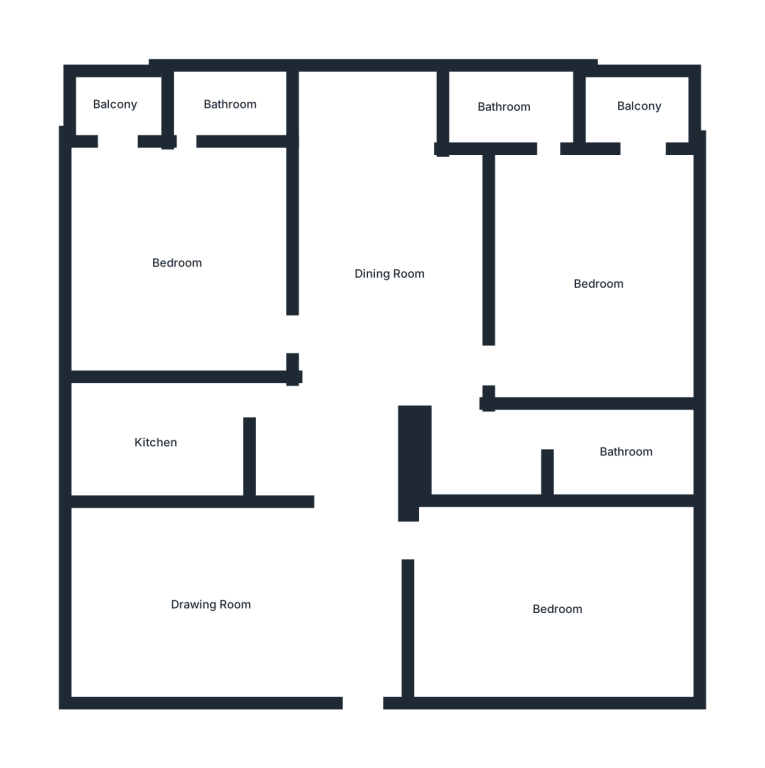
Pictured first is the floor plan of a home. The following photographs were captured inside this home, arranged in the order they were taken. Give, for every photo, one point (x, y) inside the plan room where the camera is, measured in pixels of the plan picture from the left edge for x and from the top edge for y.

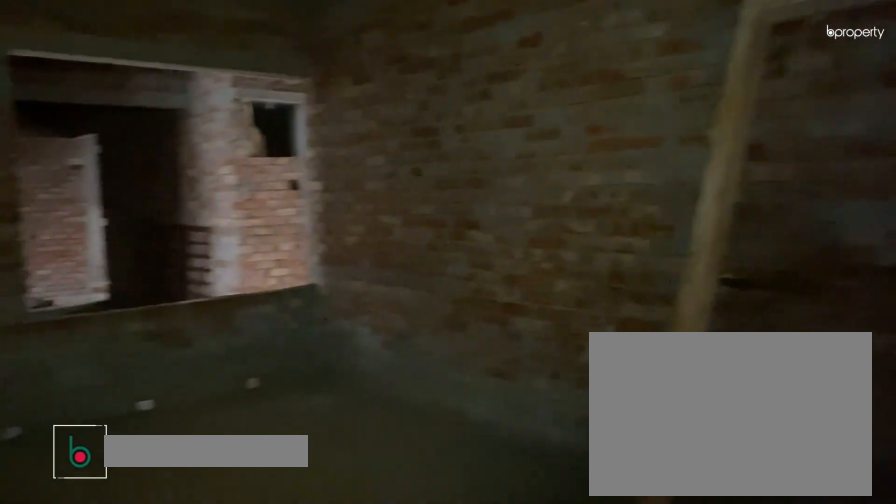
(214, 607)
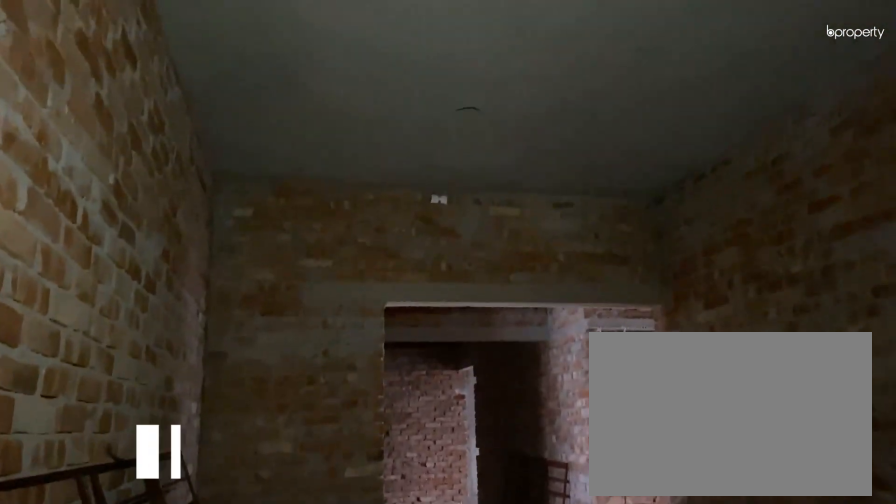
(214, 607)
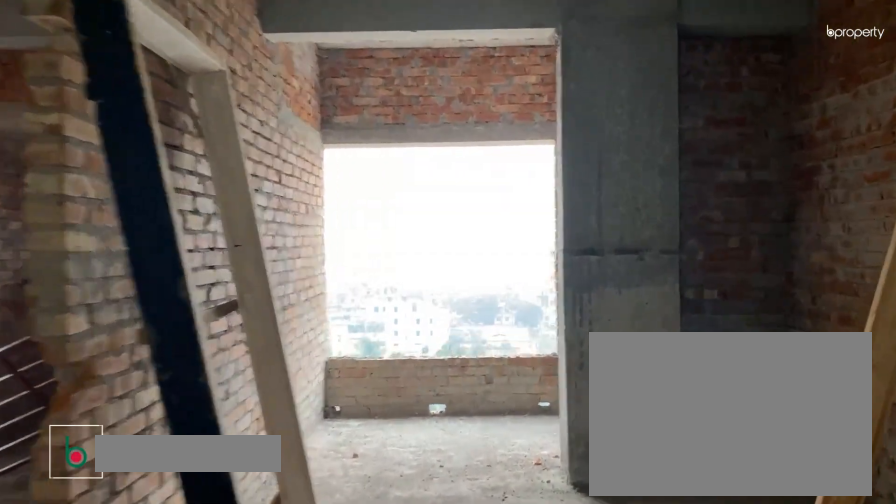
(386, 273)
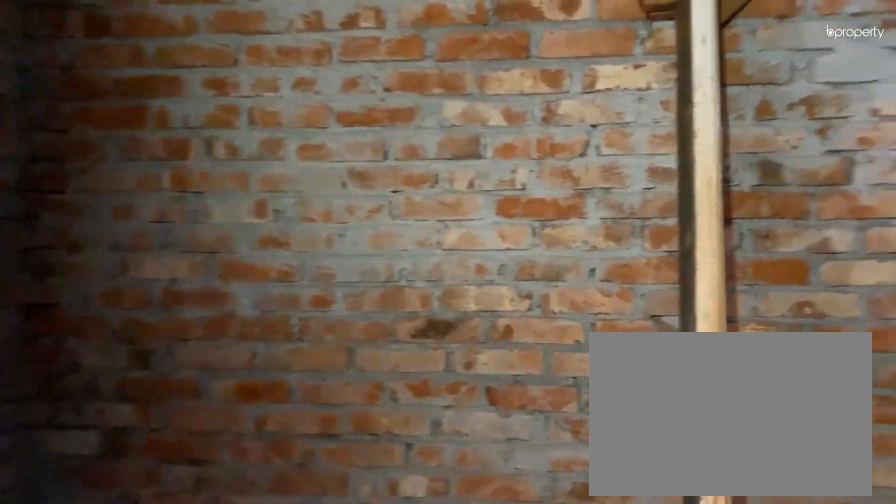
(386, 273)
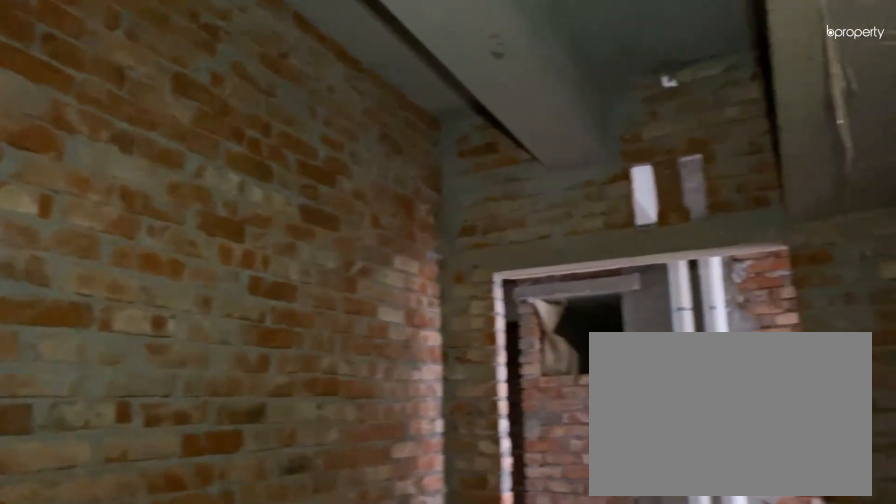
(155, 444)
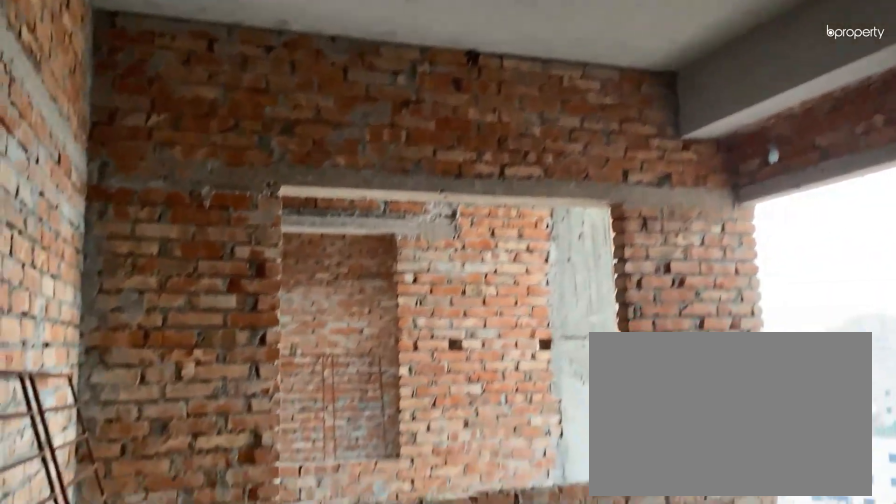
(176, 263)
